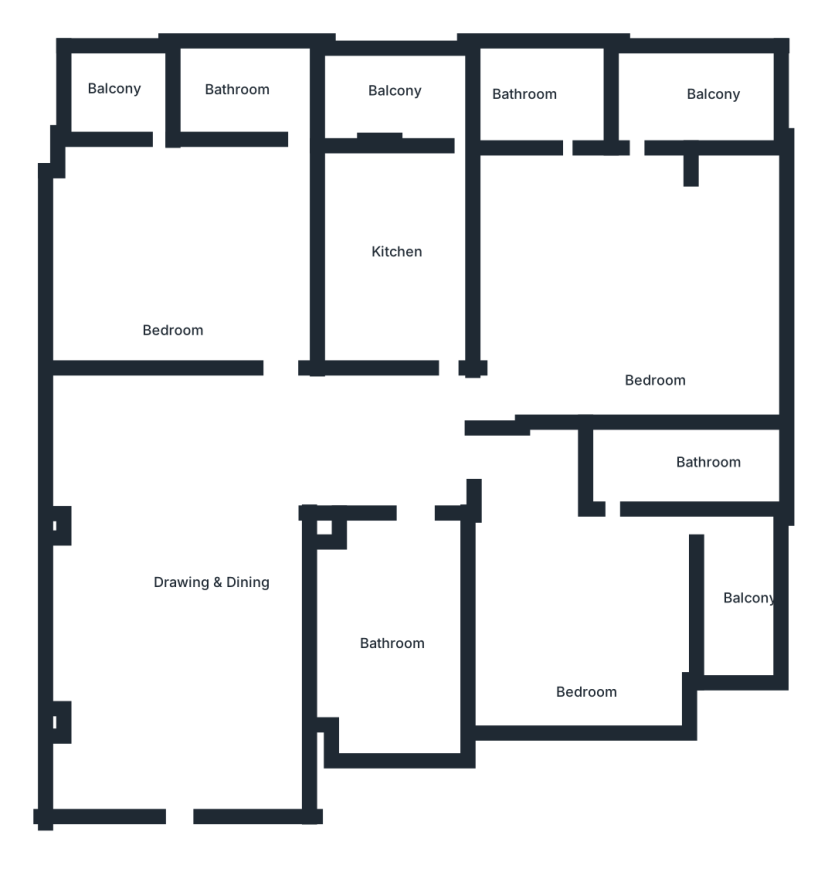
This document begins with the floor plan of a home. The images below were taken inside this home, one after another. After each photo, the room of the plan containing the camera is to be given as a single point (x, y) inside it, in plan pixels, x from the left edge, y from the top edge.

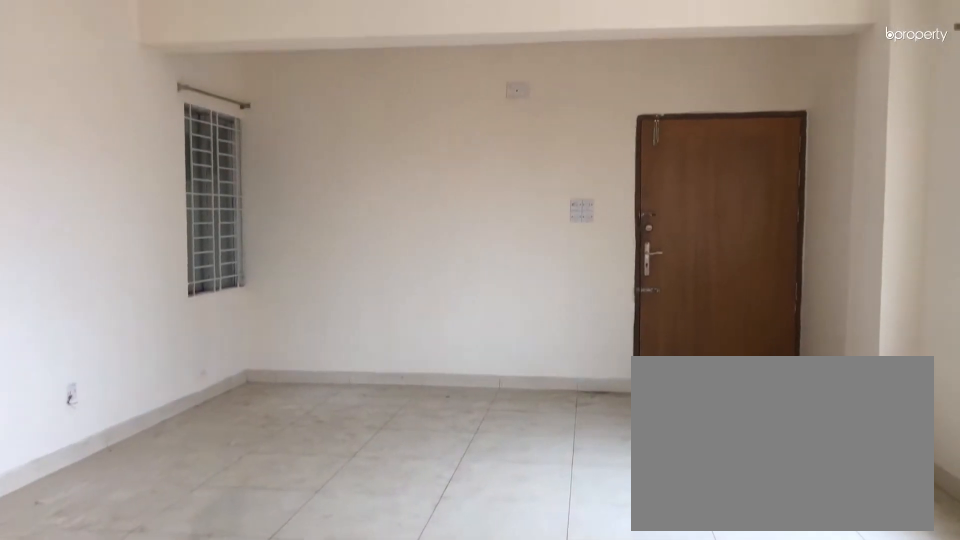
(216, 540)
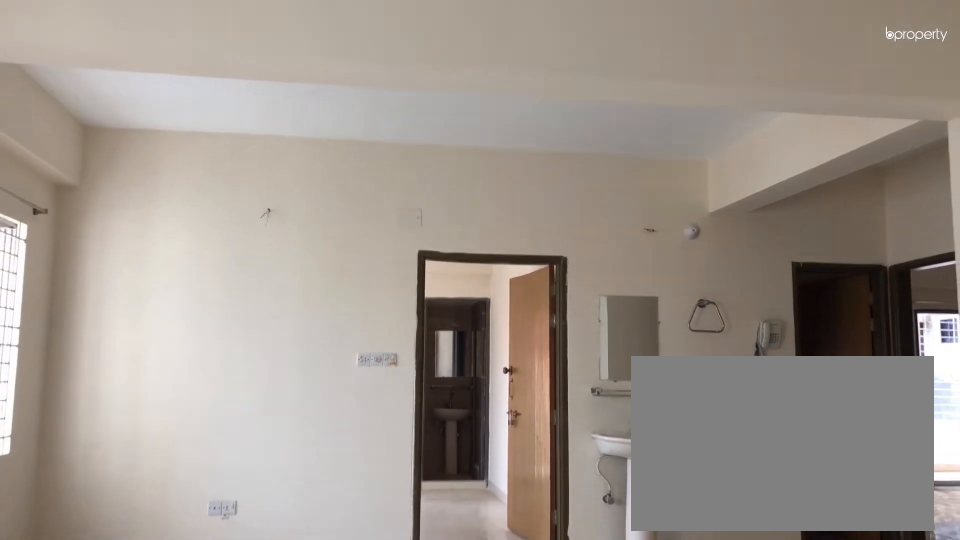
(216, 540)
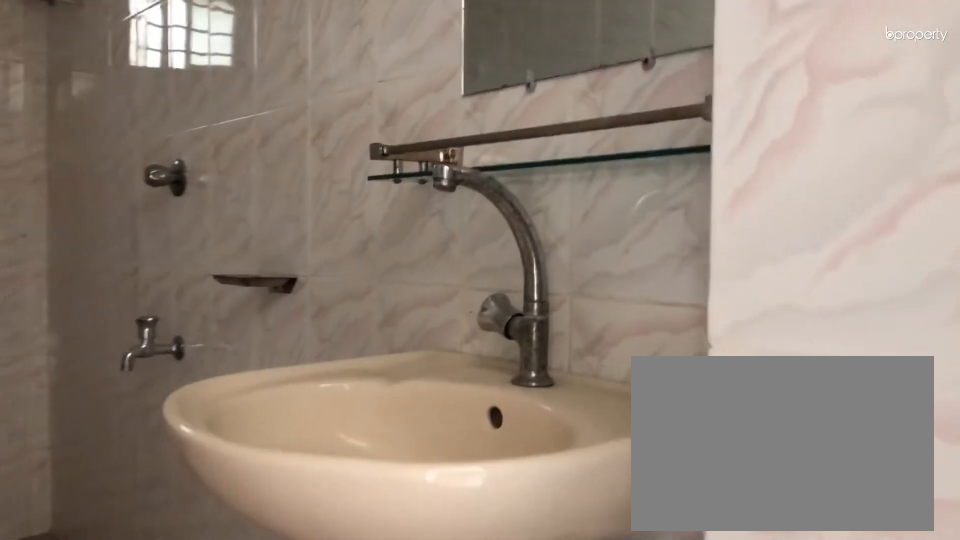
(386, 625)
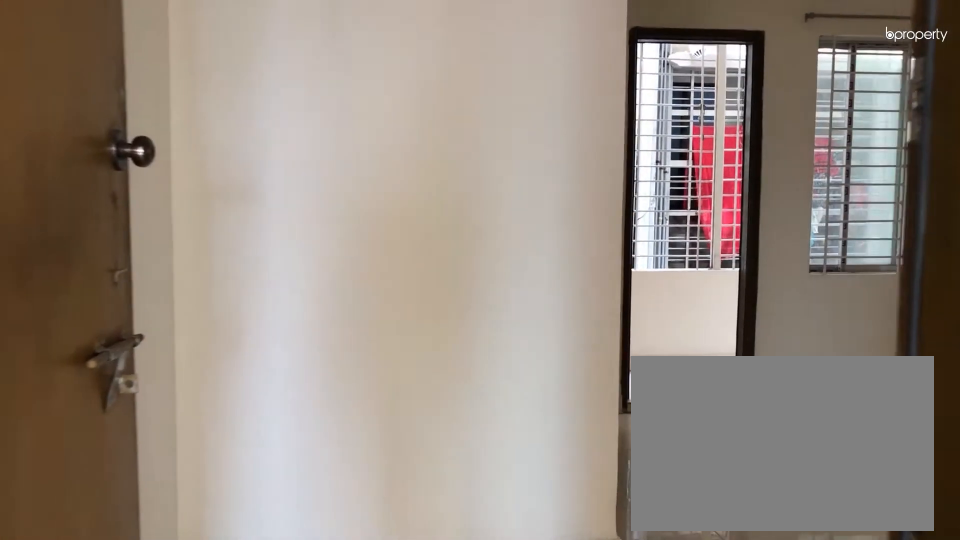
(501, 456)
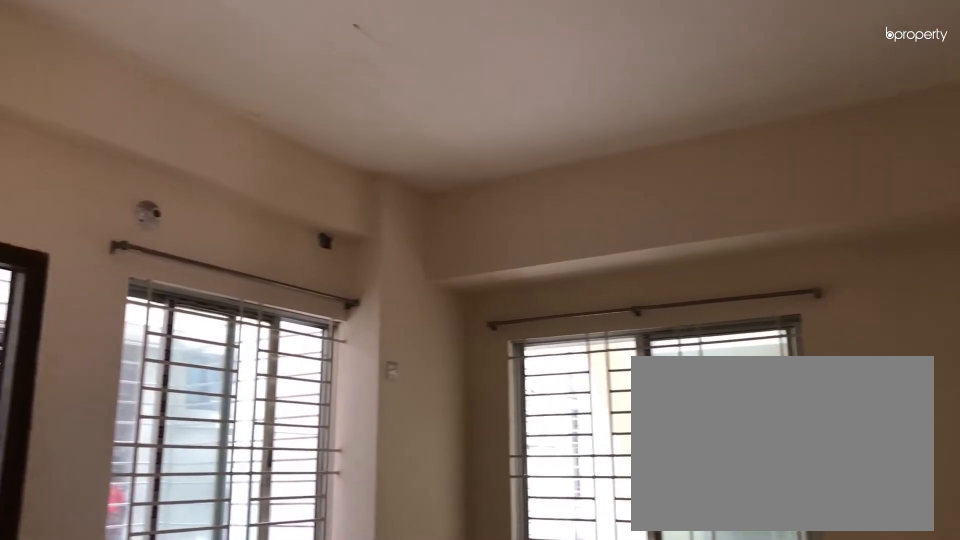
(587, 626)
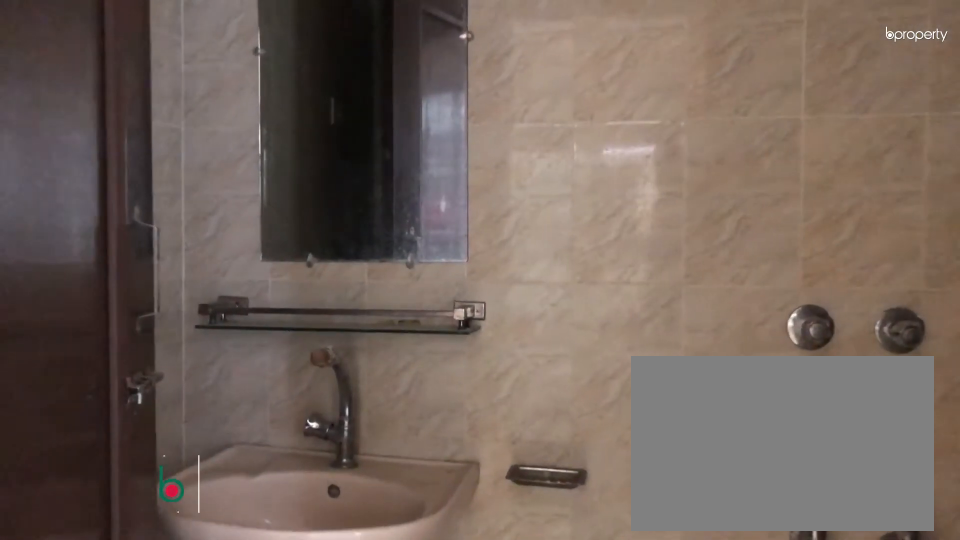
(677, 461)
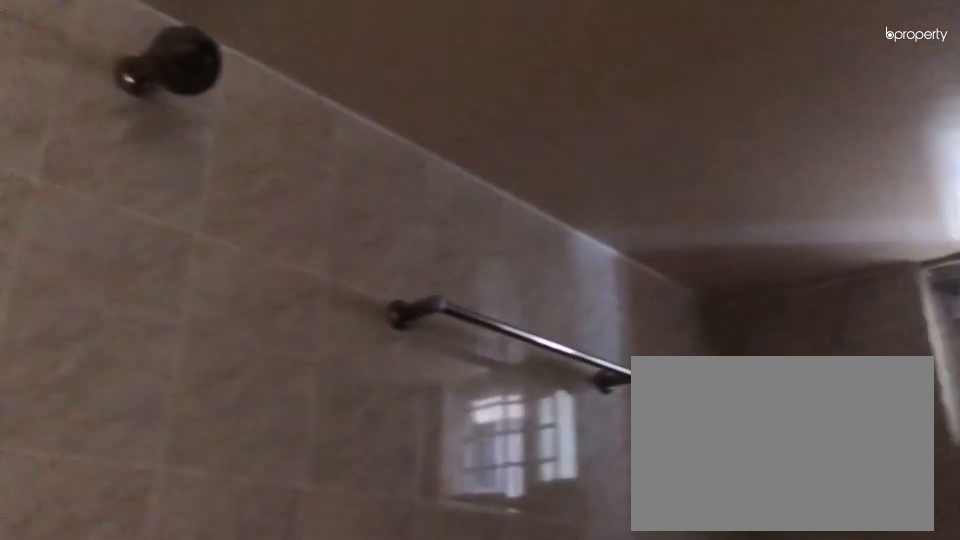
(677, 461)
